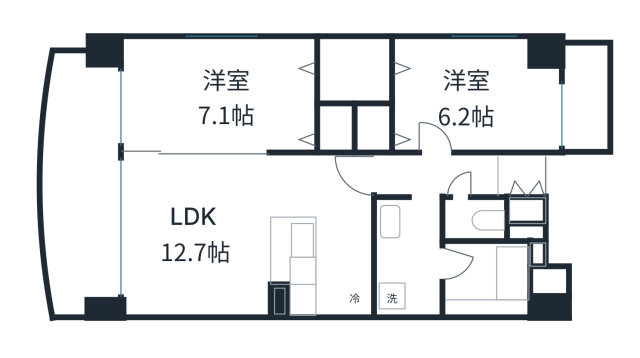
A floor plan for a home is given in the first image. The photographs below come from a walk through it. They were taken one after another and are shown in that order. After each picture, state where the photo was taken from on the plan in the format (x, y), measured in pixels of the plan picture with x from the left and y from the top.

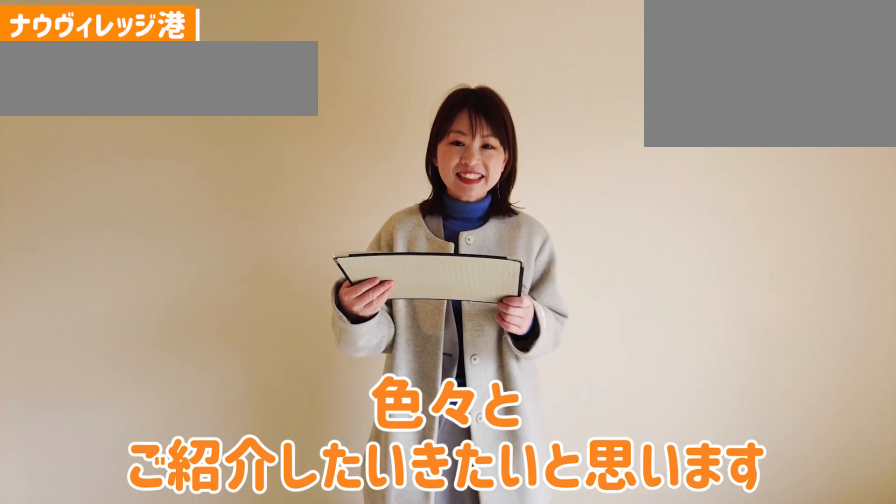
(207, 291)
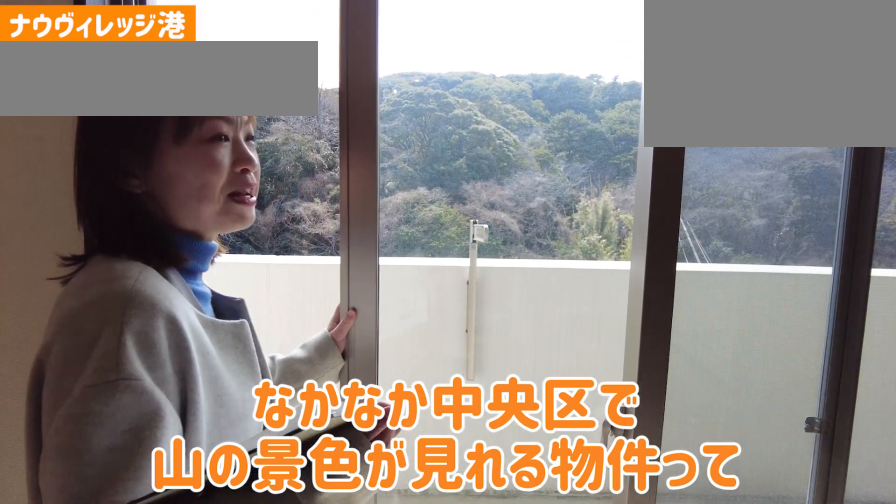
(88, 221)
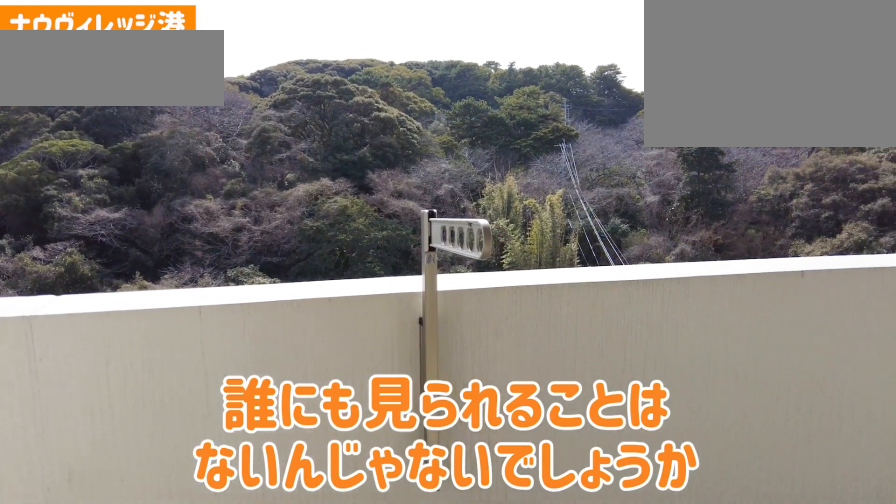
(88, 222)
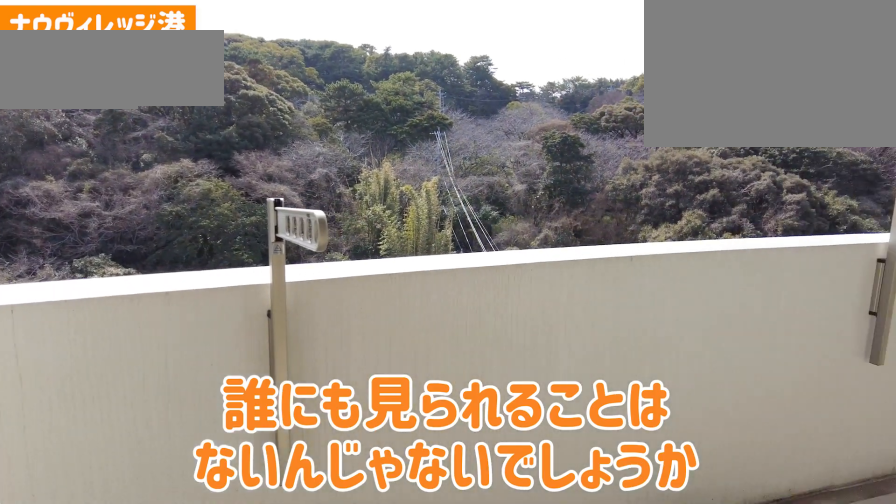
(88, 222)
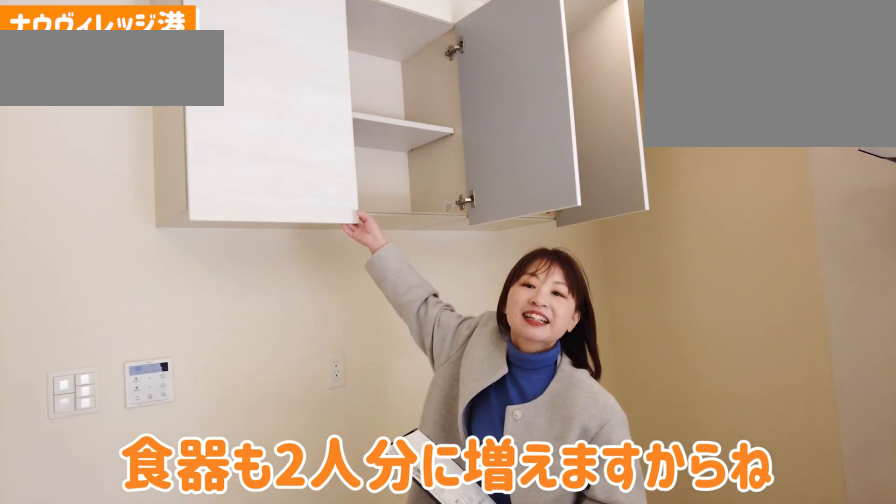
(340, 249)
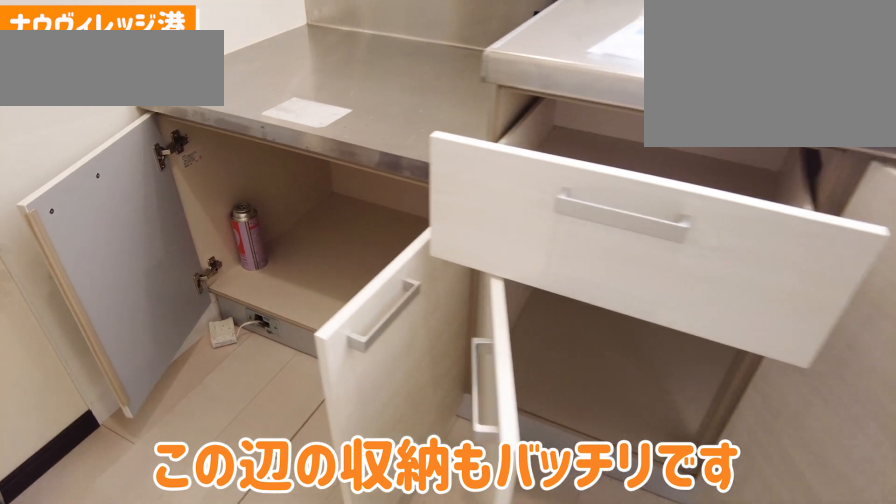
(340, 249)
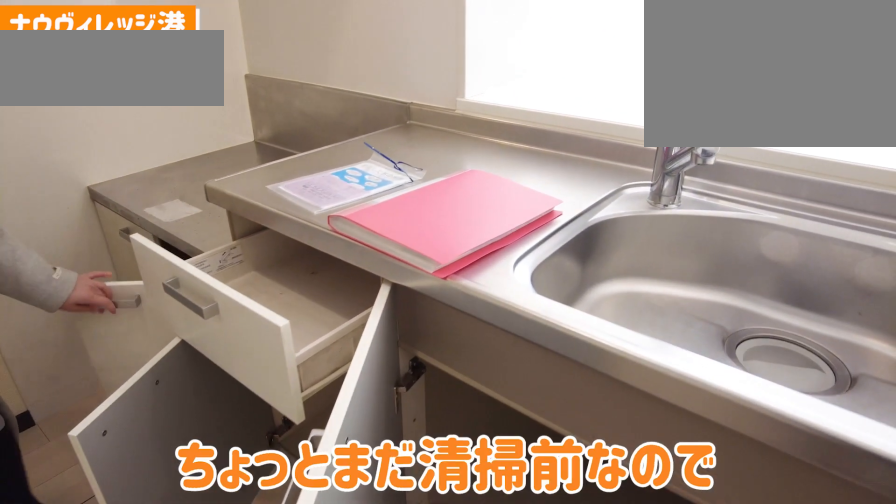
(340, 251)
